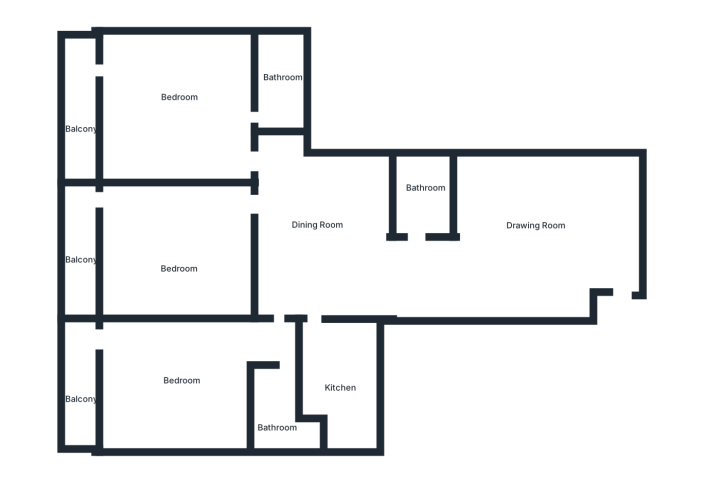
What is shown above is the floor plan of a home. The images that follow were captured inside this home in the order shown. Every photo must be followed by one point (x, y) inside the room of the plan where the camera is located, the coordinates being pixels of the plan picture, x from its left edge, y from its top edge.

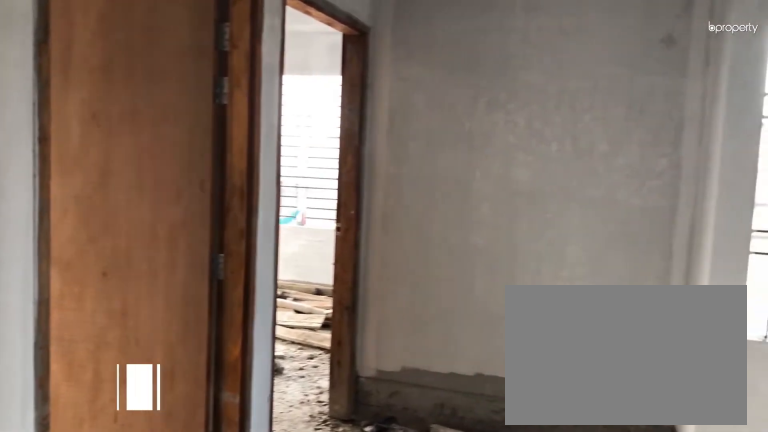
(306, 225)
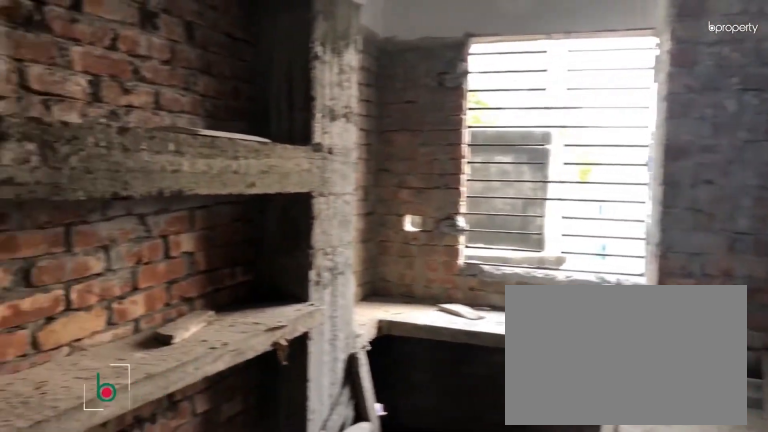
(337, 373)
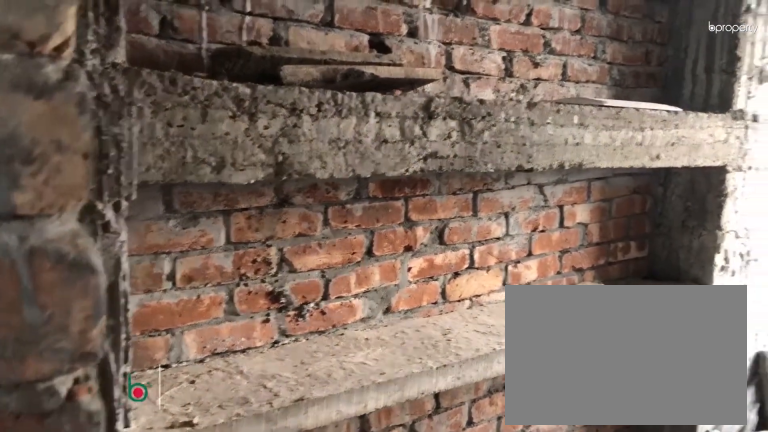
(337, 373)
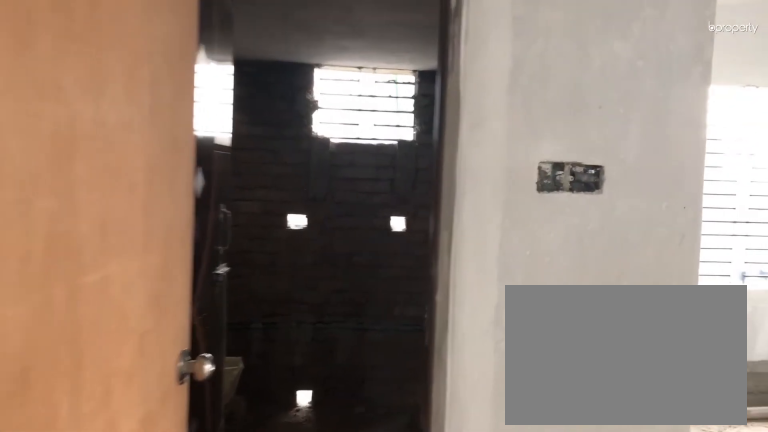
(269, 338)
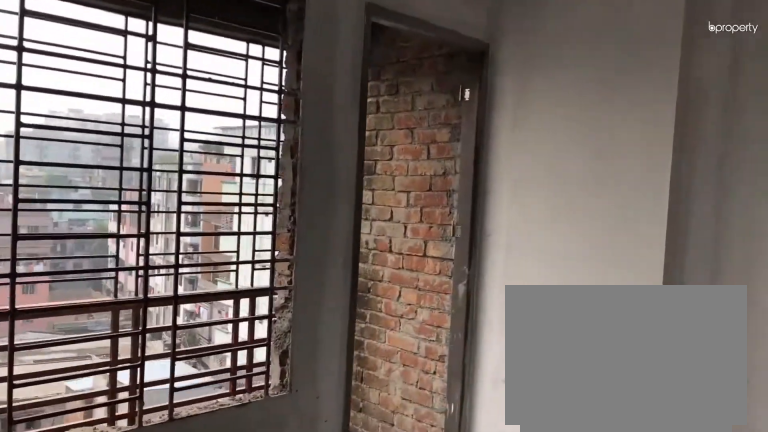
(176, 376)
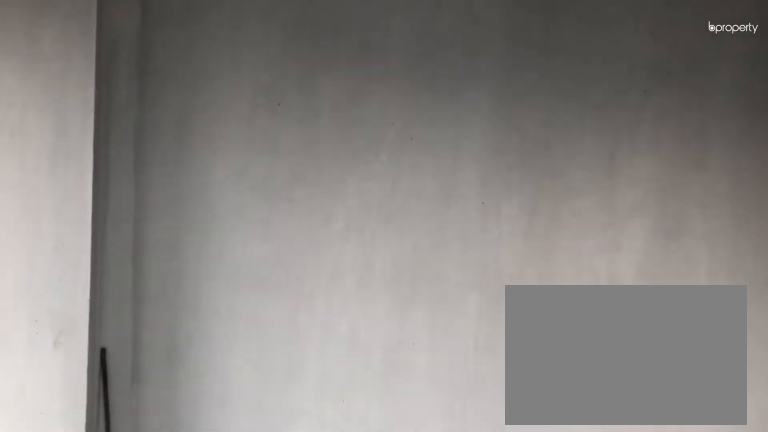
(176, 376)
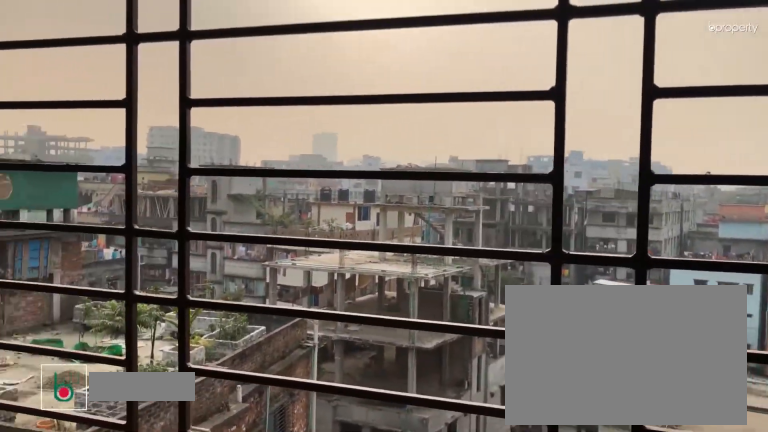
(76, 389)
